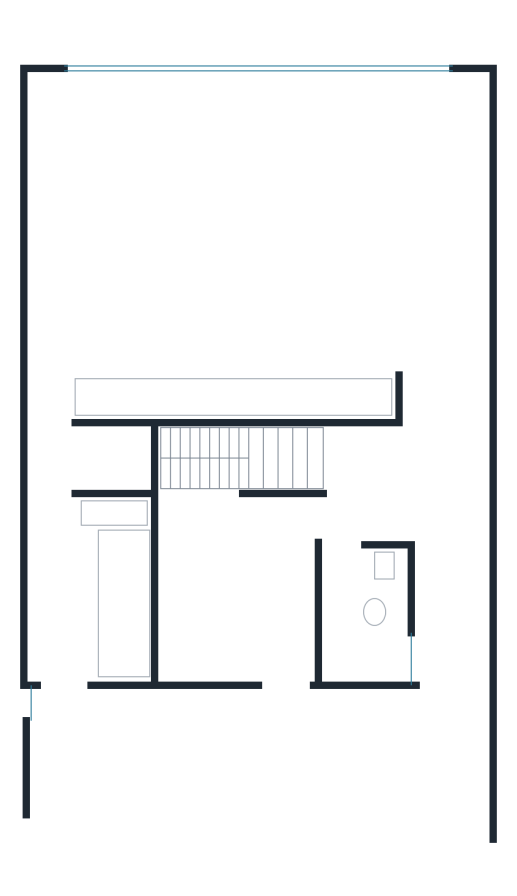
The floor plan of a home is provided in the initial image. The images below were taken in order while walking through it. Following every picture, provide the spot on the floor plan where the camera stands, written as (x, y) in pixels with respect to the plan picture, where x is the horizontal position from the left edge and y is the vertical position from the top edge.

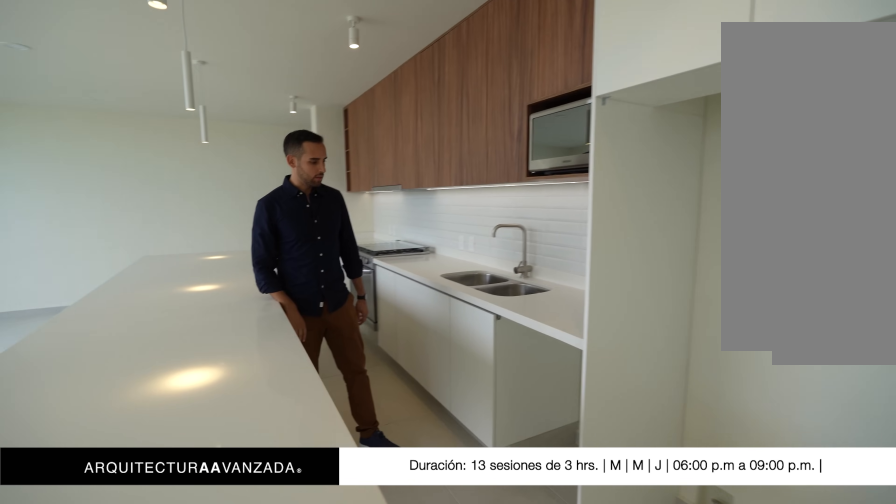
(63, 225)
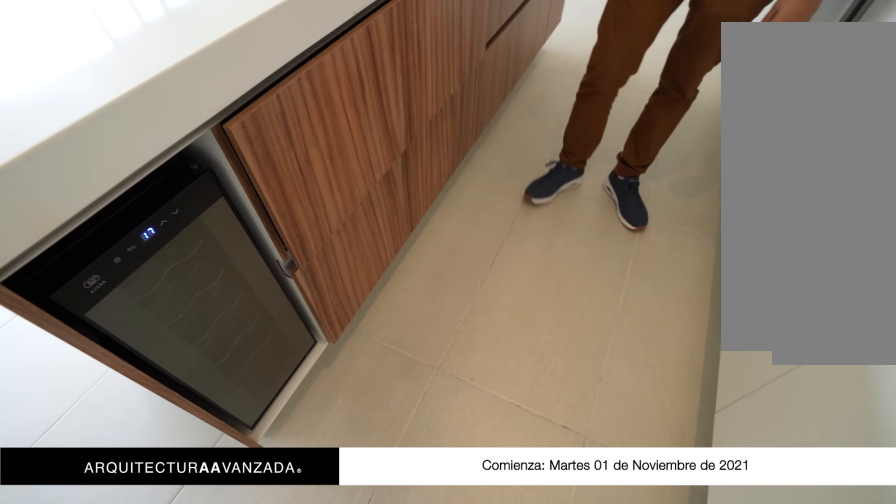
(91, 348)
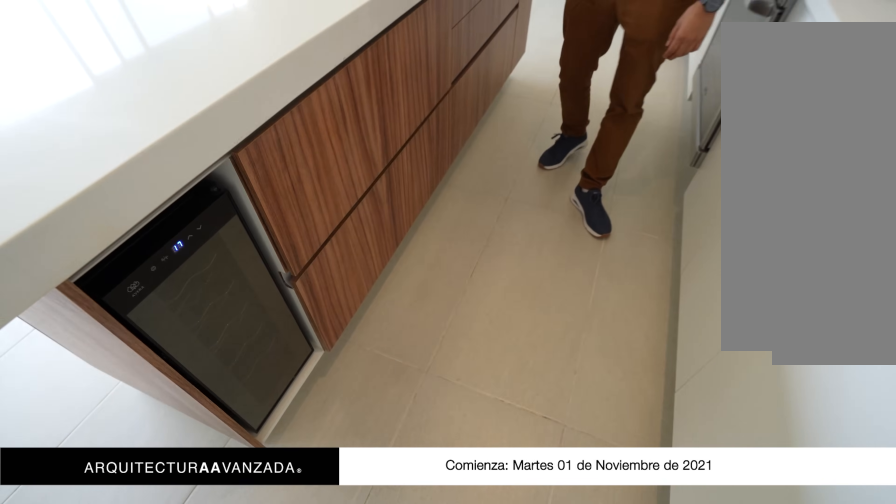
(91, 352)
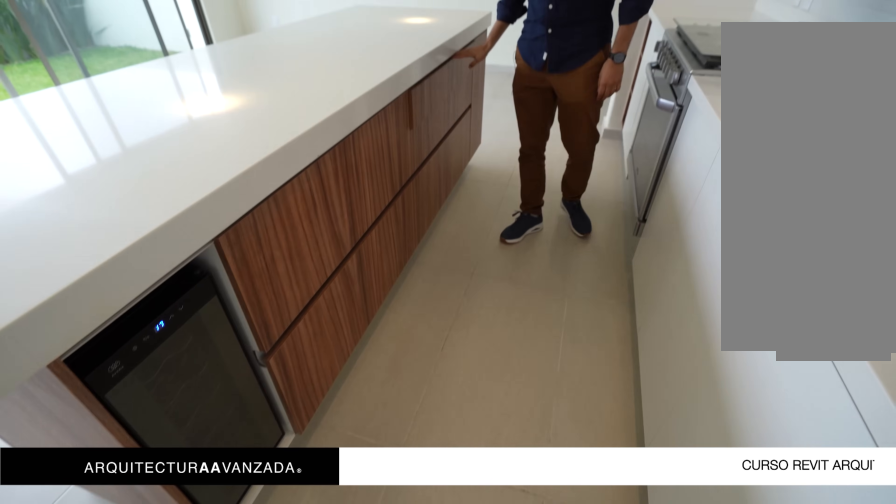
(91, 351)
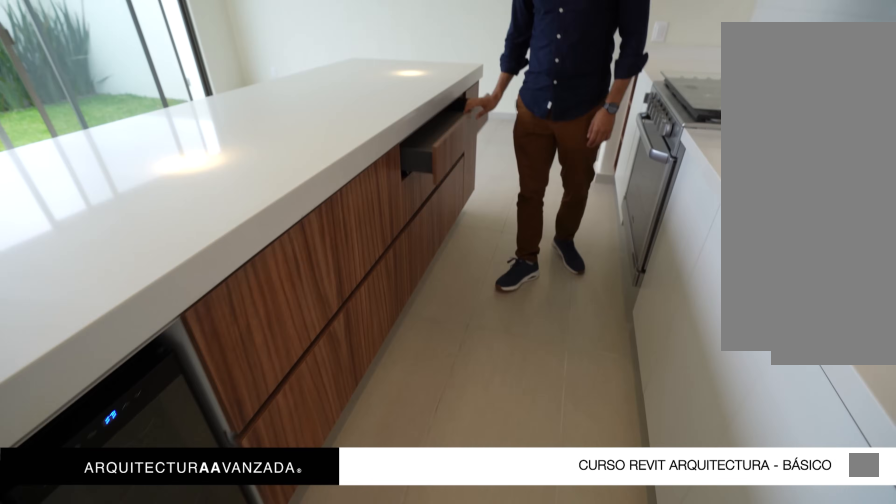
(91, 351)
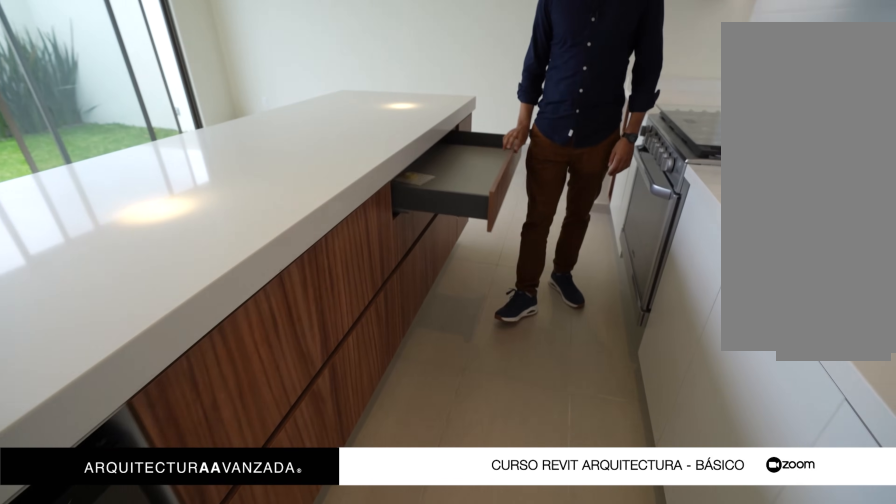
(93, 352)
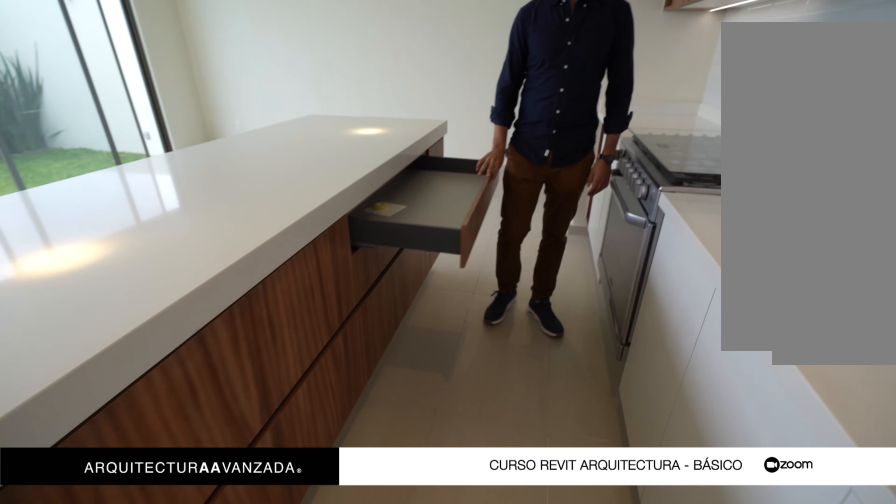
(139, 352)
